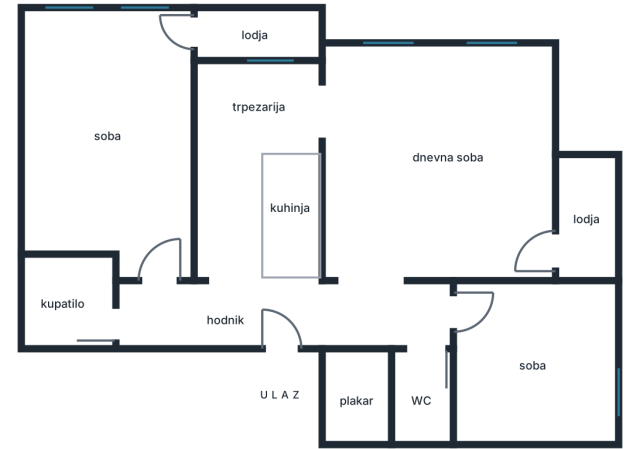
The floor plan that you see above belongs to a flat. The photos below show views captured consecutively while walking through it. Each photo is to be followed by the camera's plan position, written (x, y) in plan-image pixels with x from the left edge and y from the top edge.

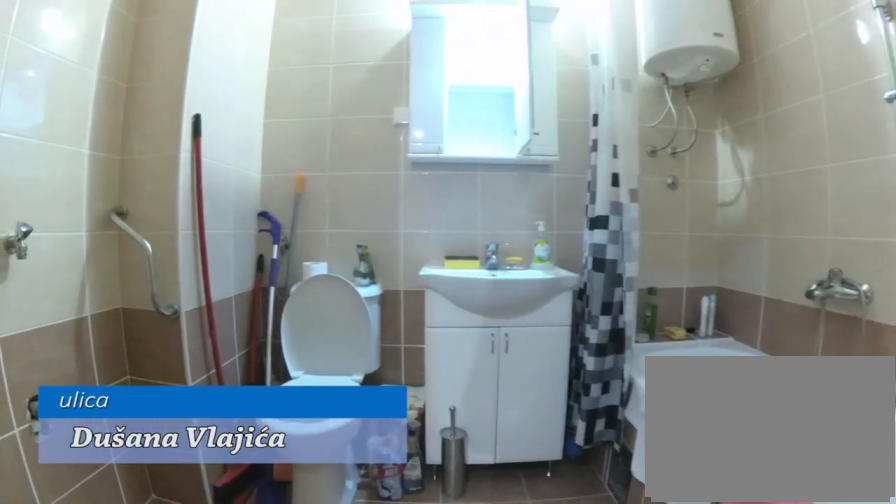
(133, 313)
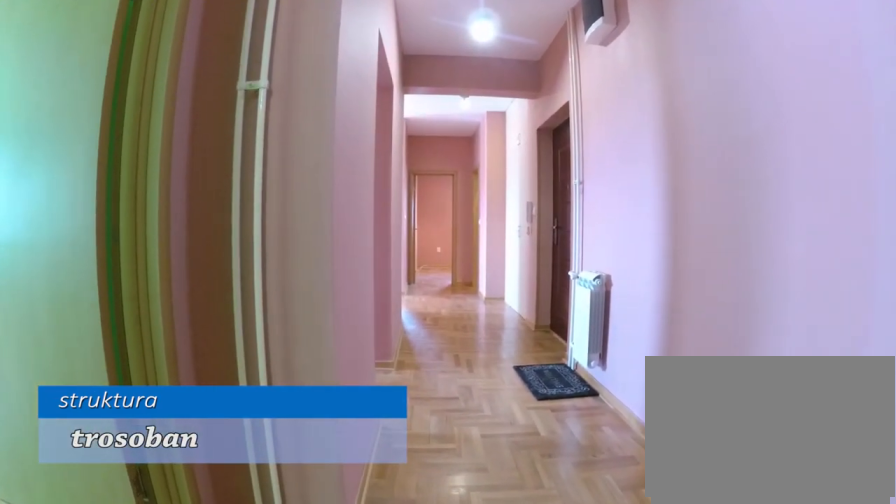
(106, 314)
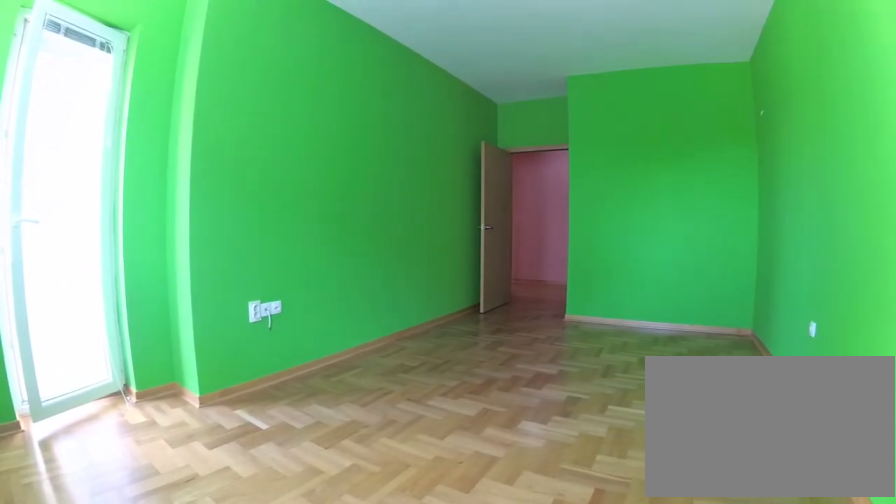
(51, 26)
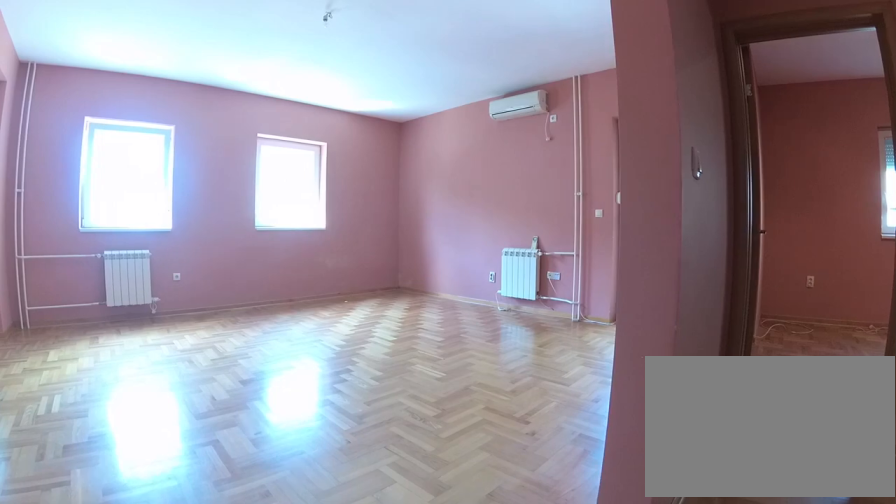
(347, 315)
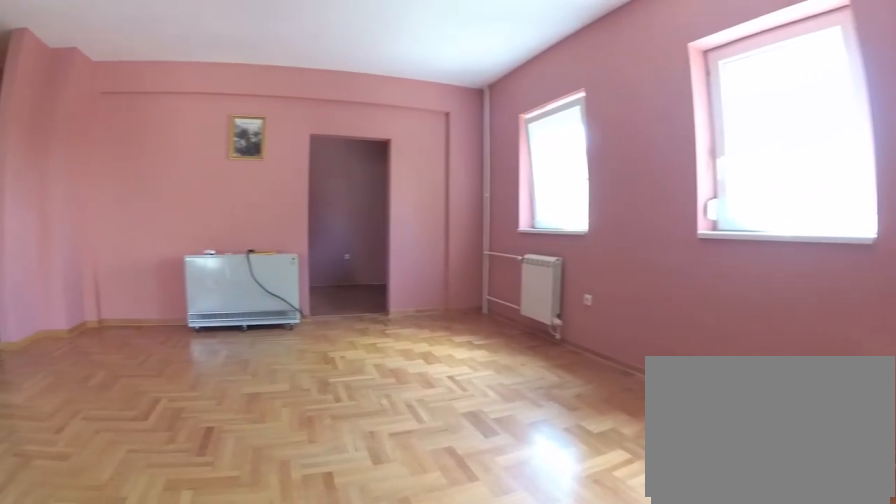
(537, 167)
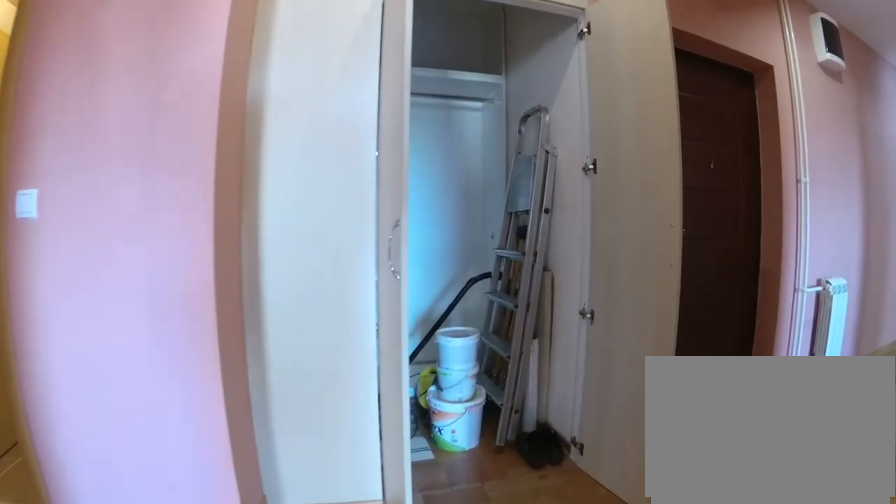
(377, 267)
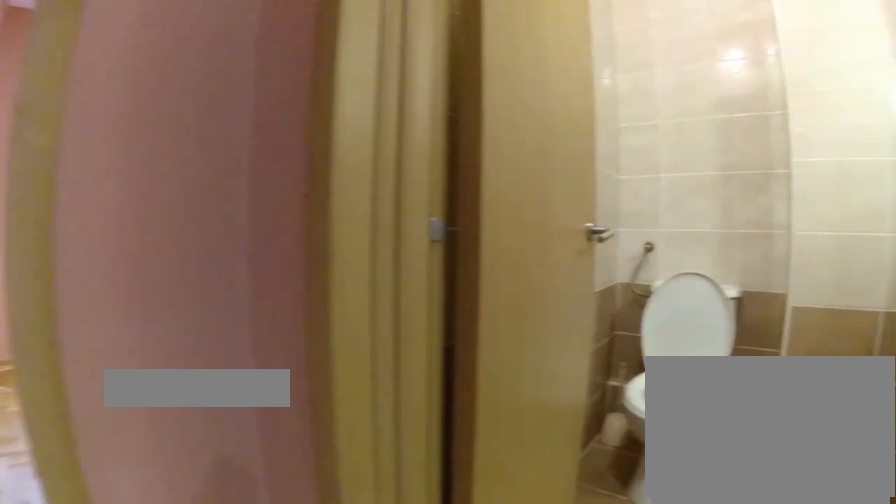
(392, 321)
